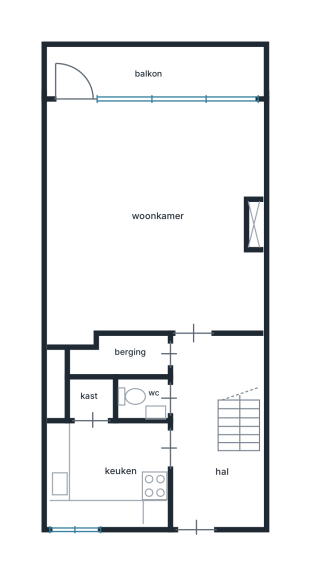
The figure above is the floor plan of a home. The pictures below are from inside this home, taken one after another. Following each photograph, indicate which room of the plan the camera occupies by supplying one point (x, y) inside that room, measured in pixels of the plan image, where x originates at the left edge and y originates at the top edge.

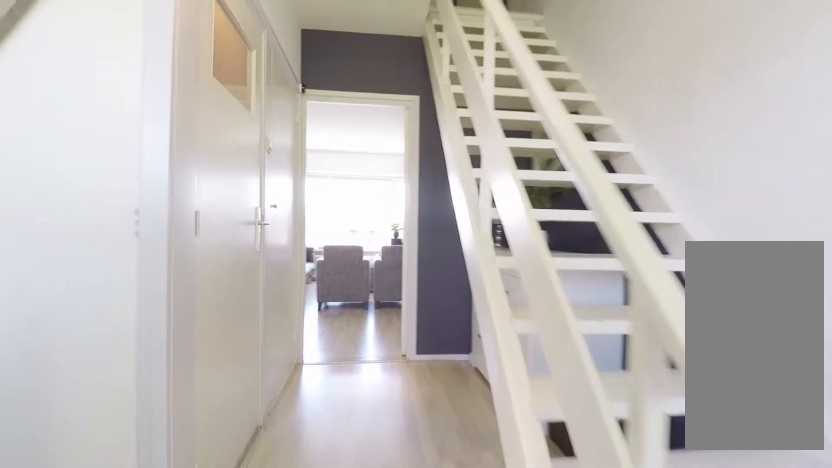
(213, 432)
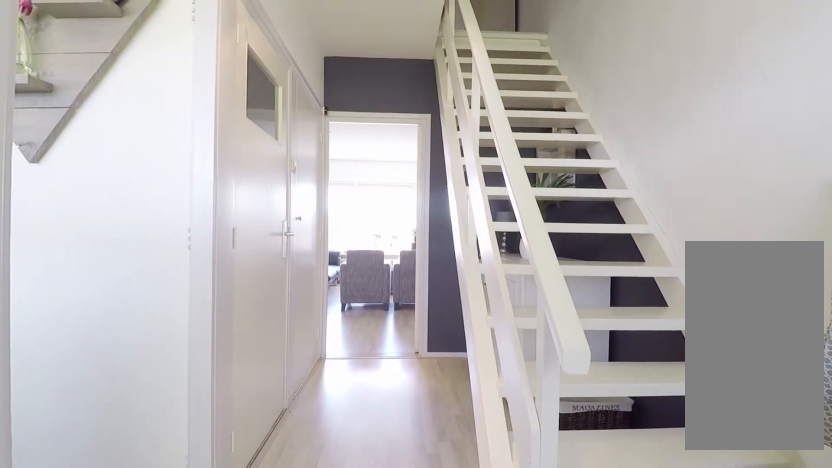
(213, 432)
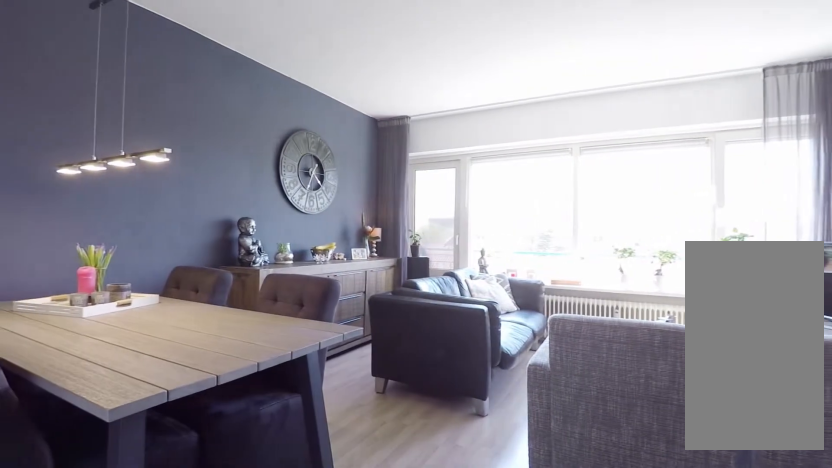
(155, 225)
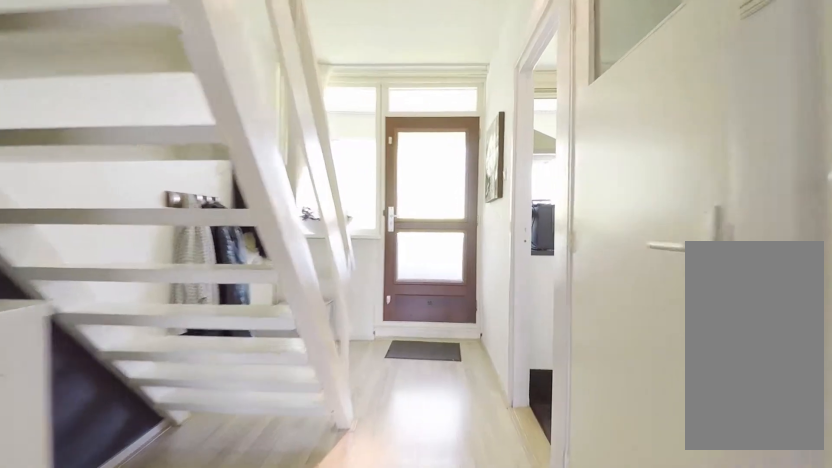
(213, 432)
